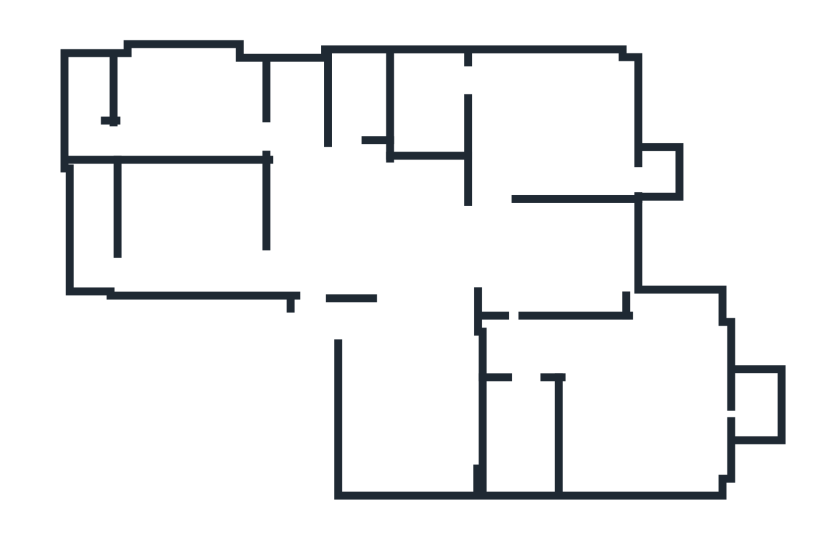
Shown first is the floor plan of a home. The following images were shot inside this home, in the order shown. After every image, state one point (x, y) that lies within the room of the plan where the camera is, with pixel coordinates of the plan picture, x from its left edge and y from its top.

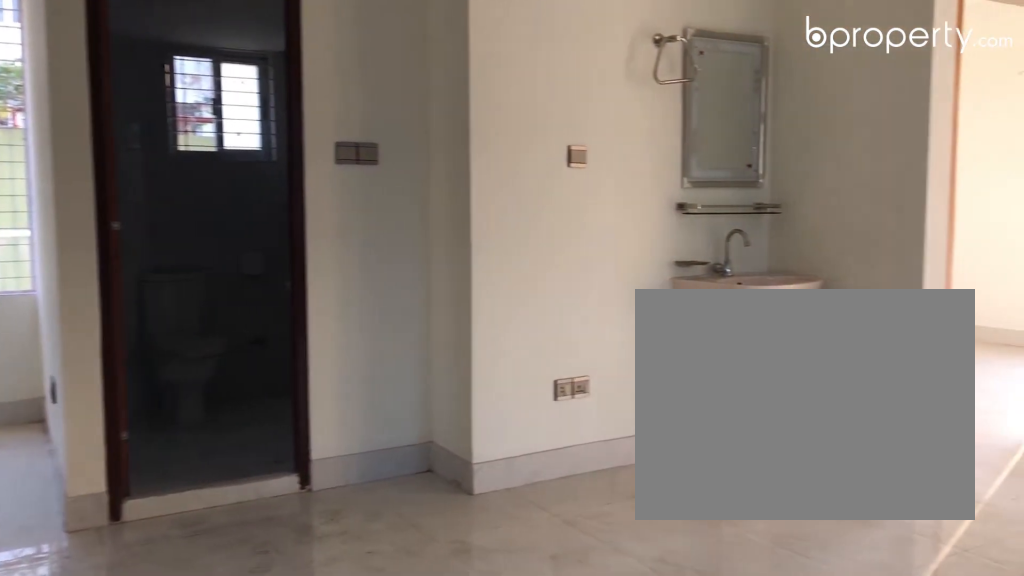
(425, 267)
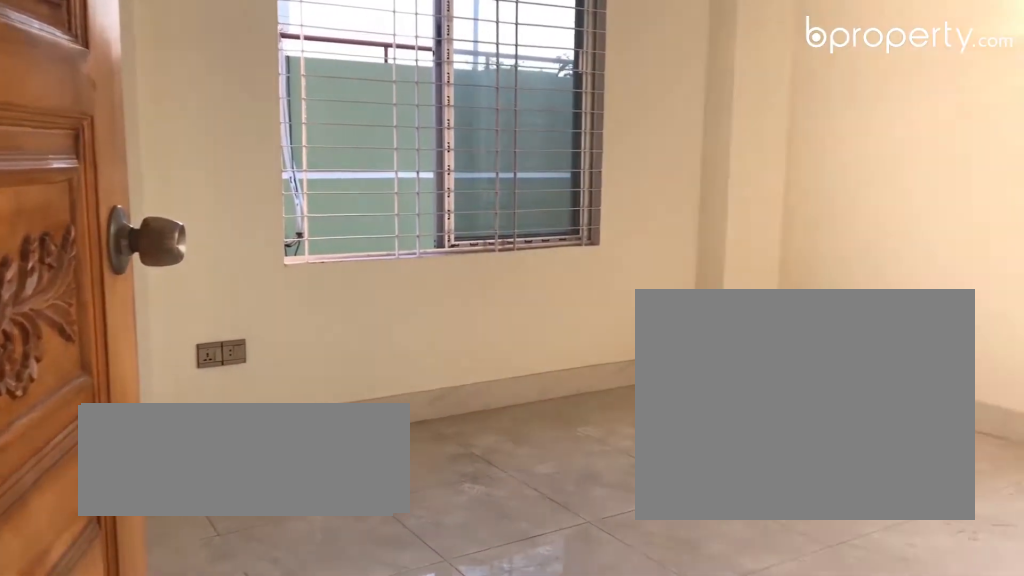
(532, 126)
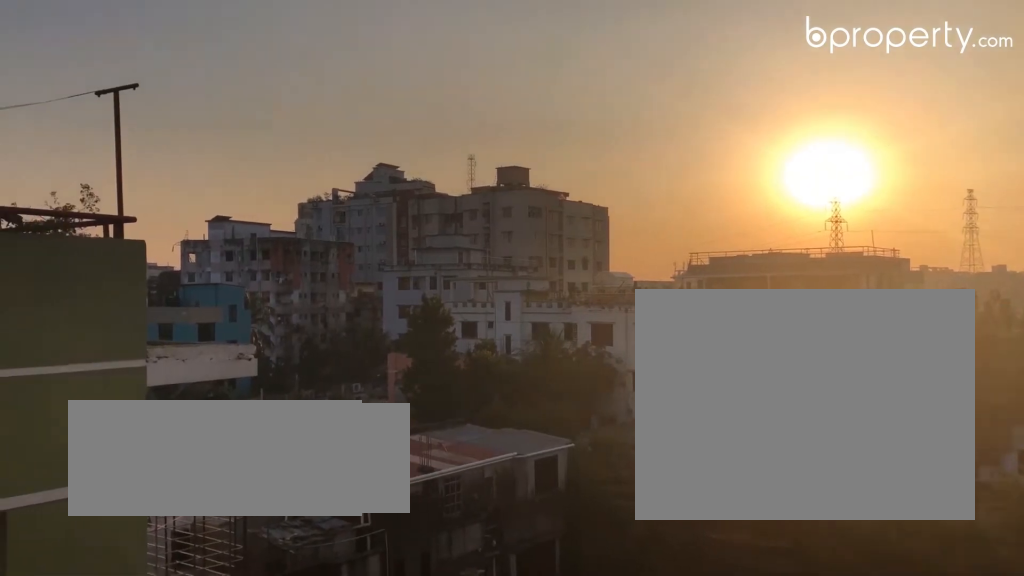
(652, 168)
